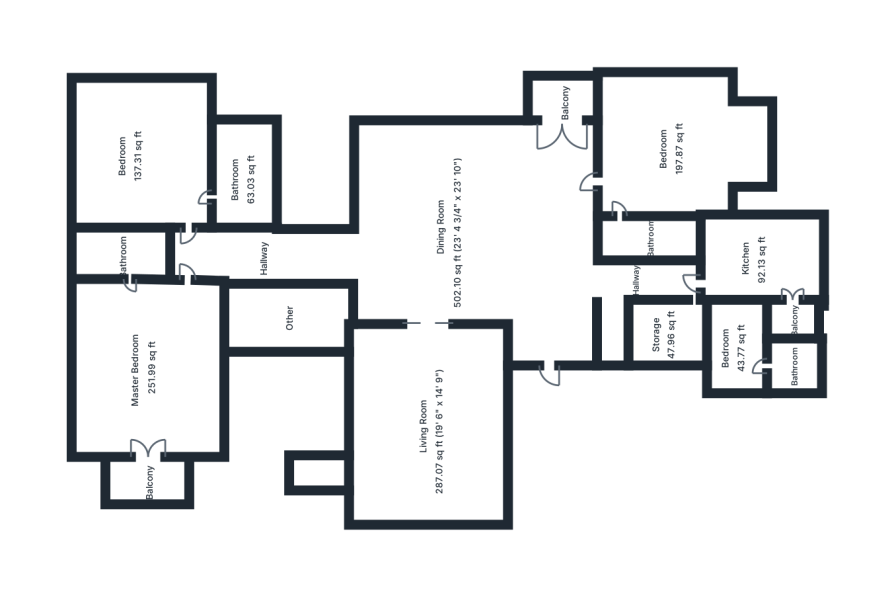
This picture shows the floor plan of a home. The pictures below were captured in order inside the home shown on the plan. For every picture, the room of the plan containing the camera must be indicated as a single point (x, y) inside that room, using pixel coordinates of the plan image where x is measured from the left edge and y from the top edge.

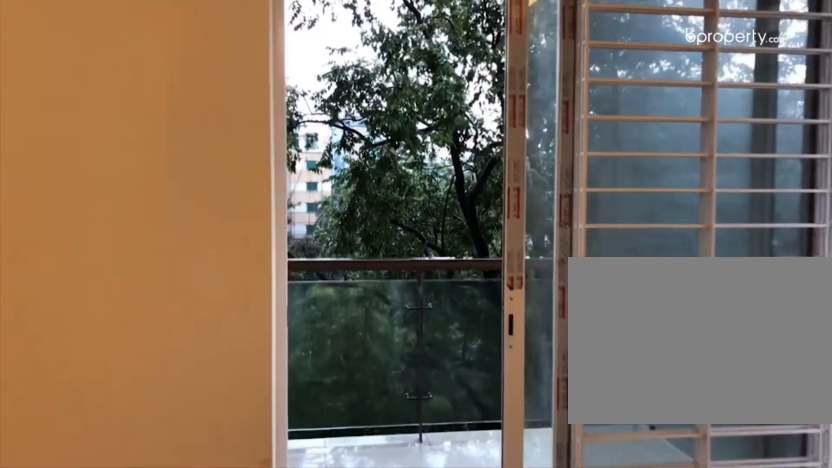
(153, 458)
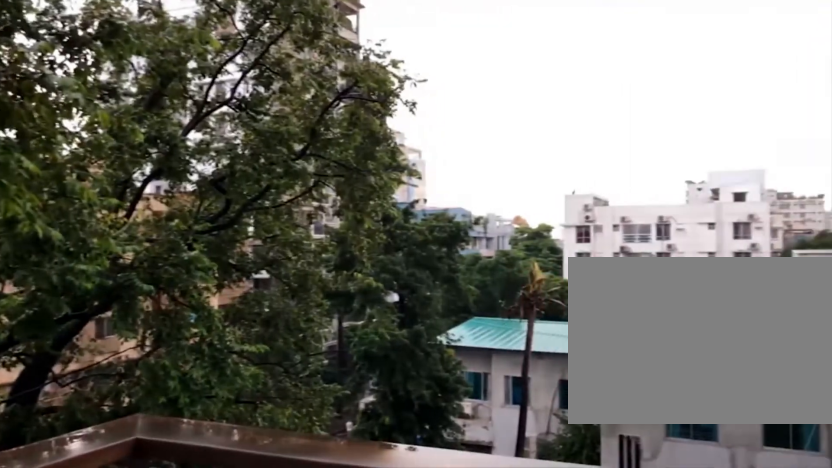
(143, 484)
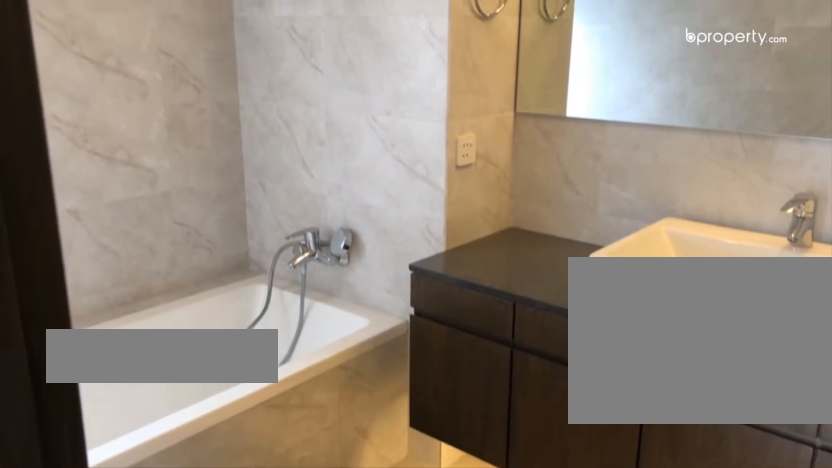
(125, 265)
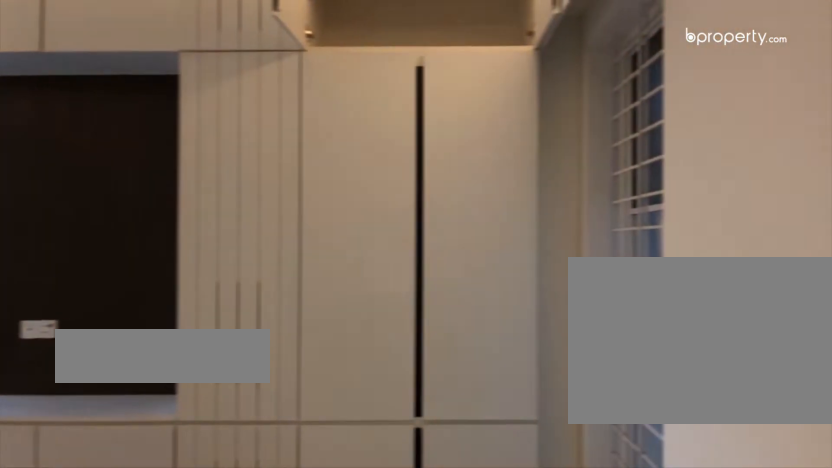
(149, 158)
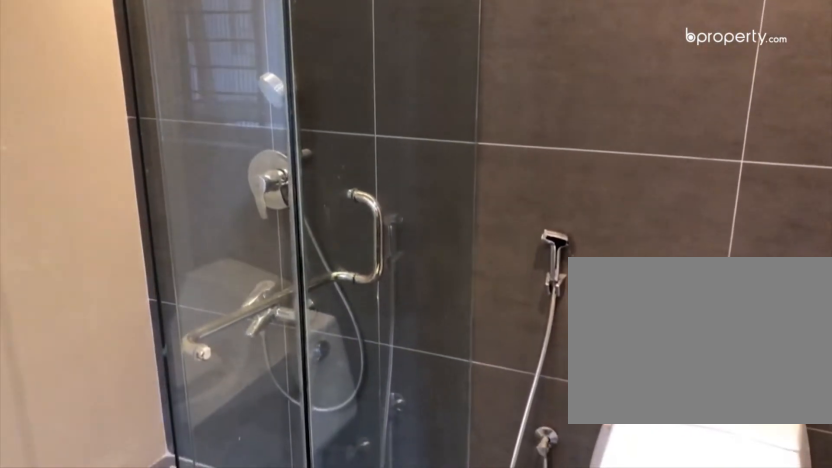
(243, 181)
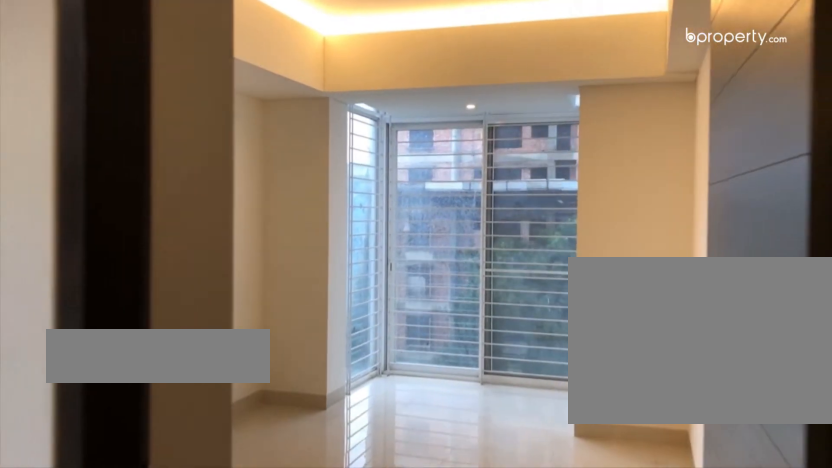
(644, 156)
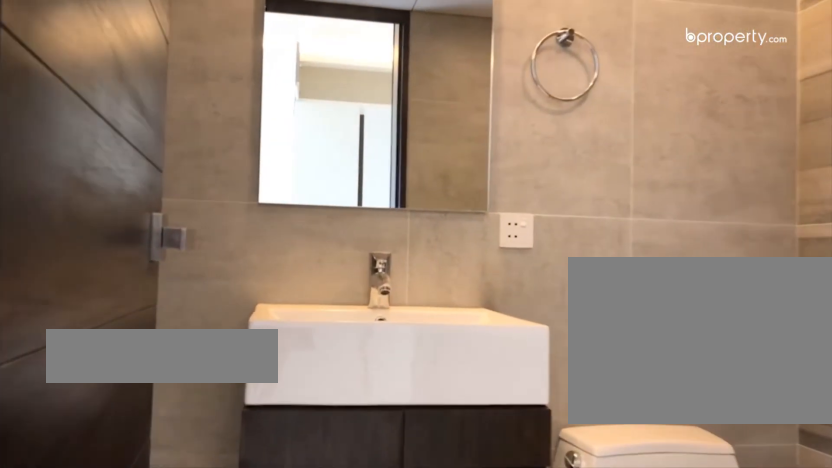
(635, 241)
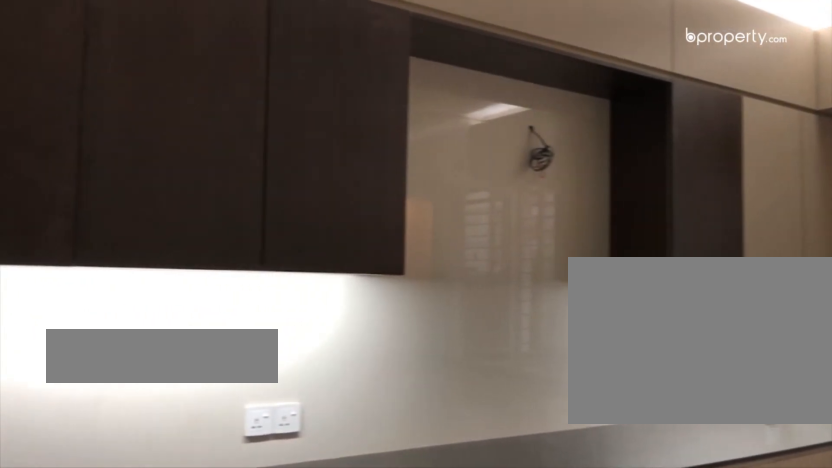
(755, 247)
